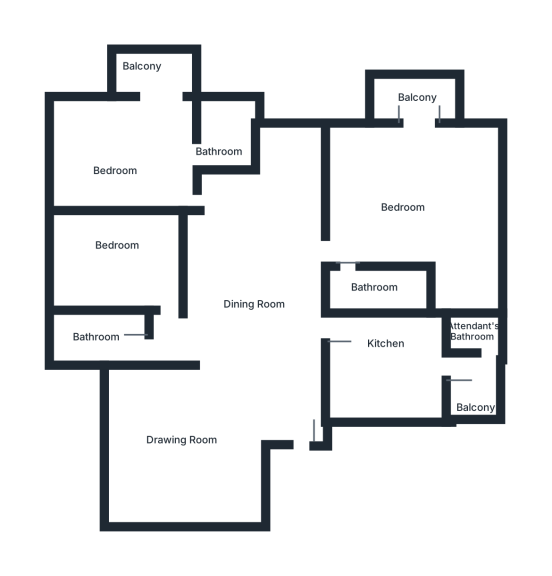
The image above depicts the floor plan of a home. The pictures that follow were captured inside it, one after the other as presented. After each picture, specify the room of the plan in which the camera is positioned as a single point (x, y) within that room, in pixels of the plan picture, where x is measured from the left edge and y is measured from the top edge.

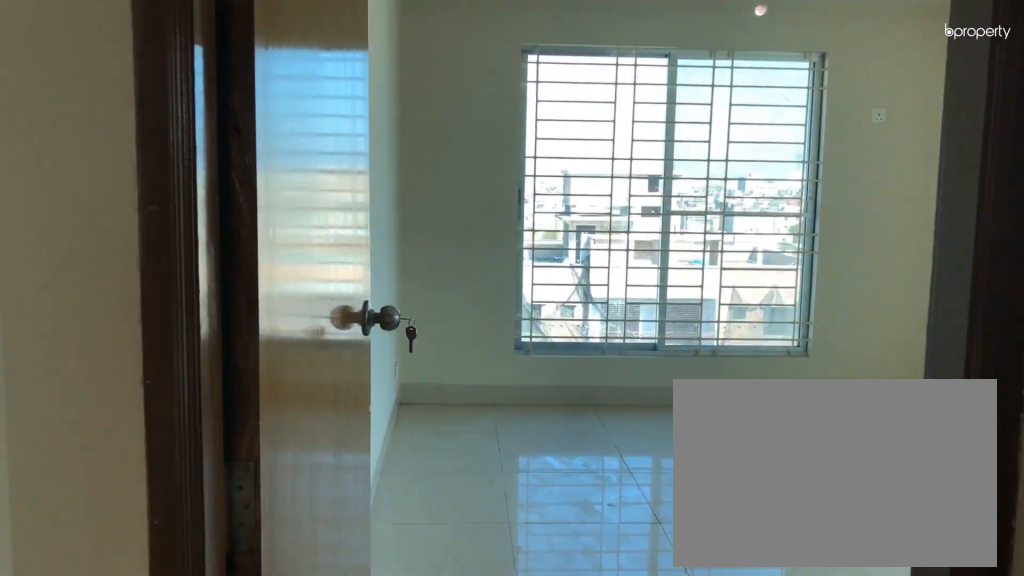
(231, 207)
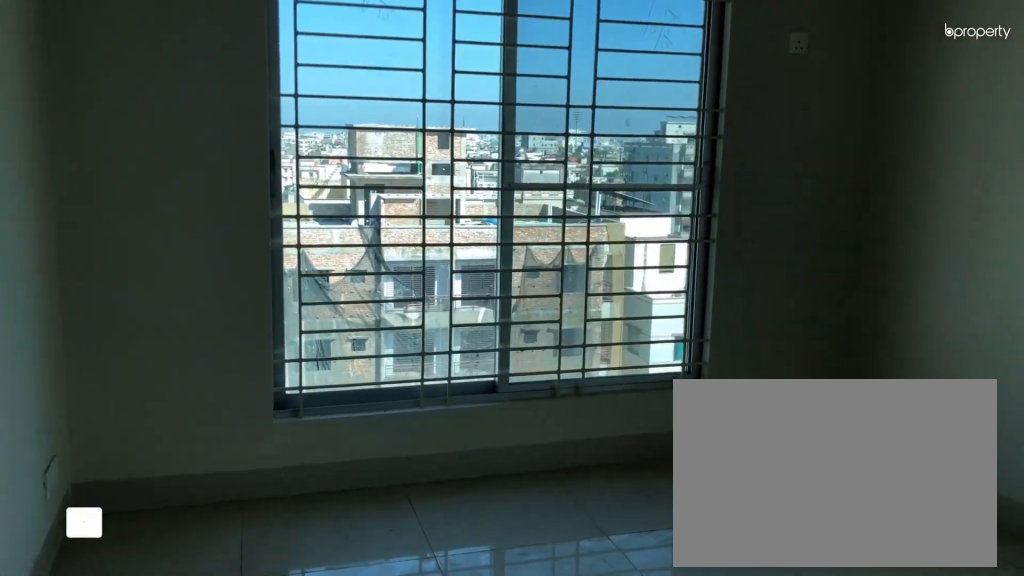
(132, 152)
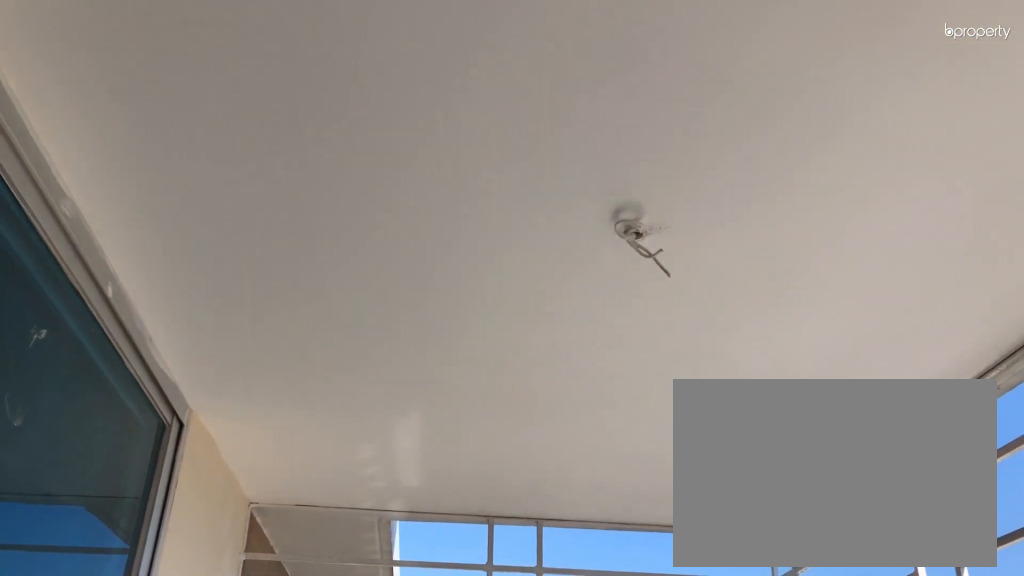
(156, 76)
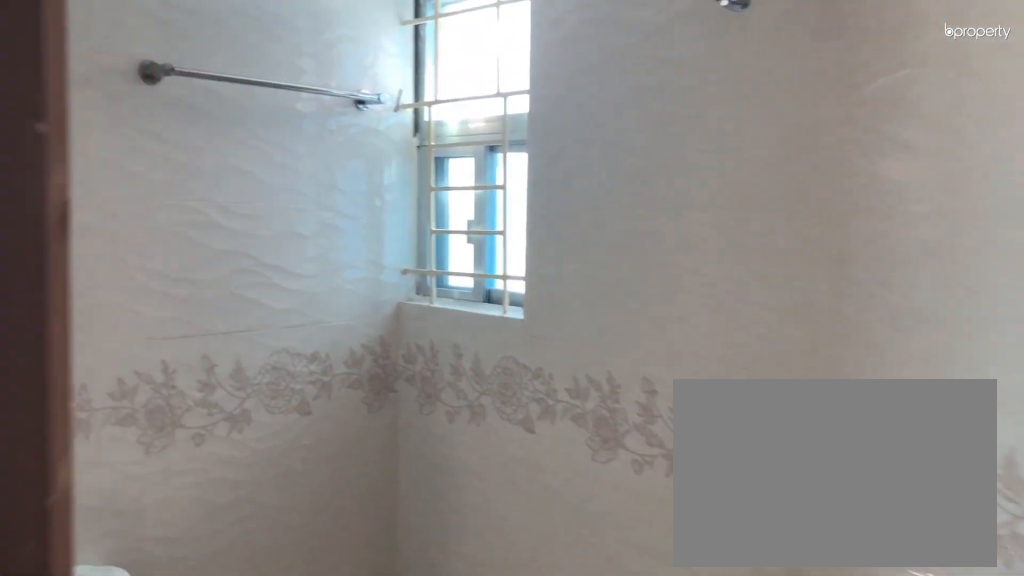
(227, 141)
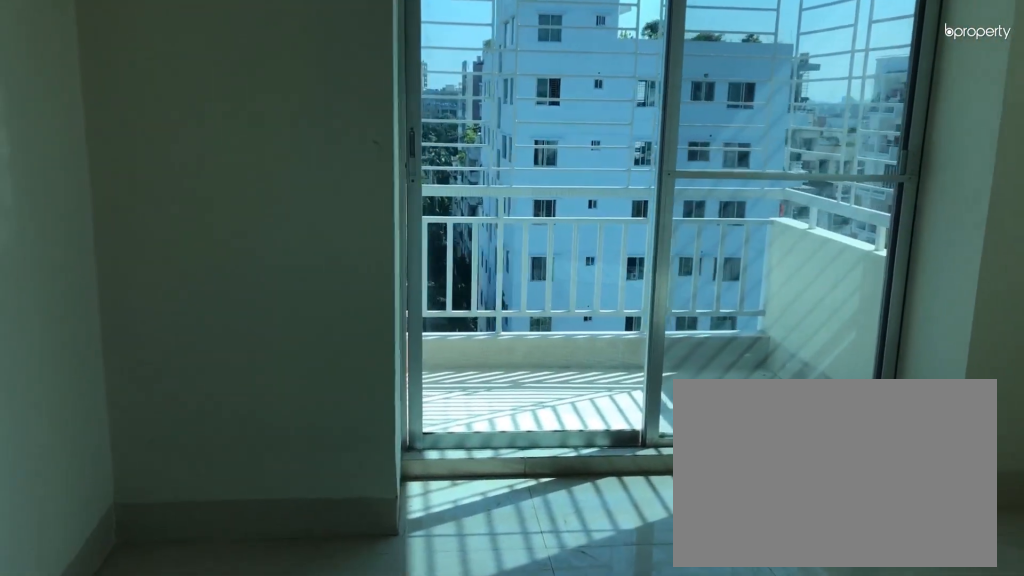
(414, 203)
